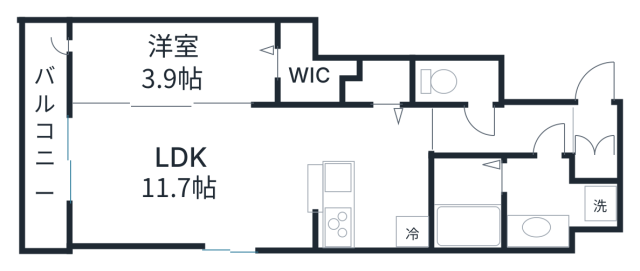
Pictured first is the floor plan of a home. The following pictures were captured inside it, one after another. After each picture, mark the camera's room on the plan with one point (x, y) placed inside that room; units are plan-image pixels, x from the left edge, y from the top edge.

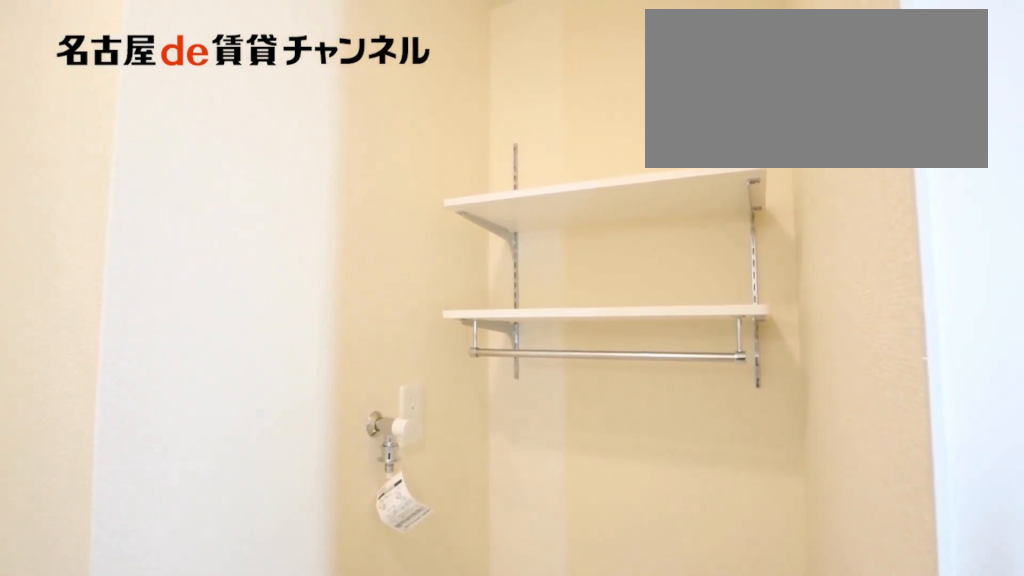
(554, 203)
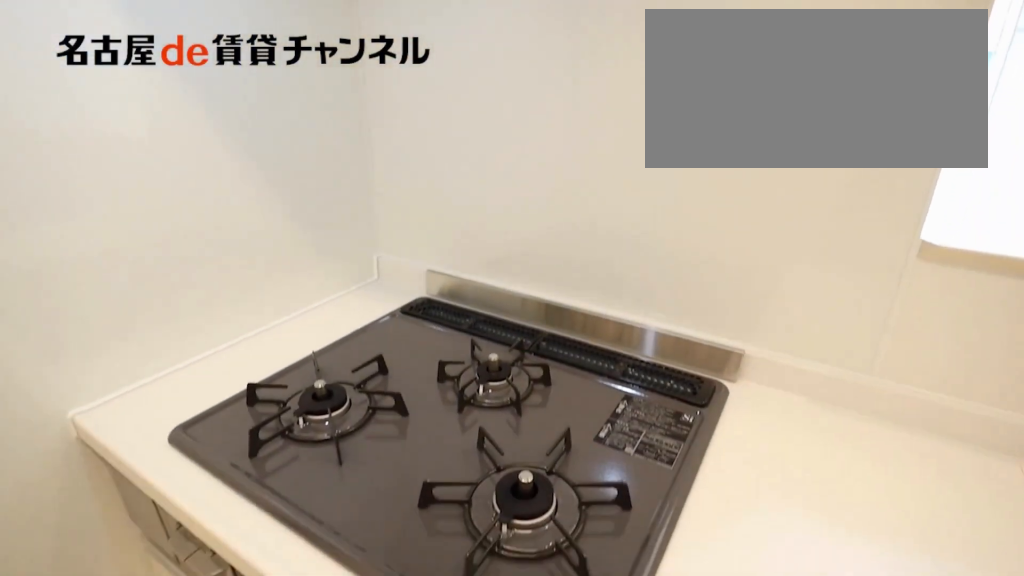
(377, 179)
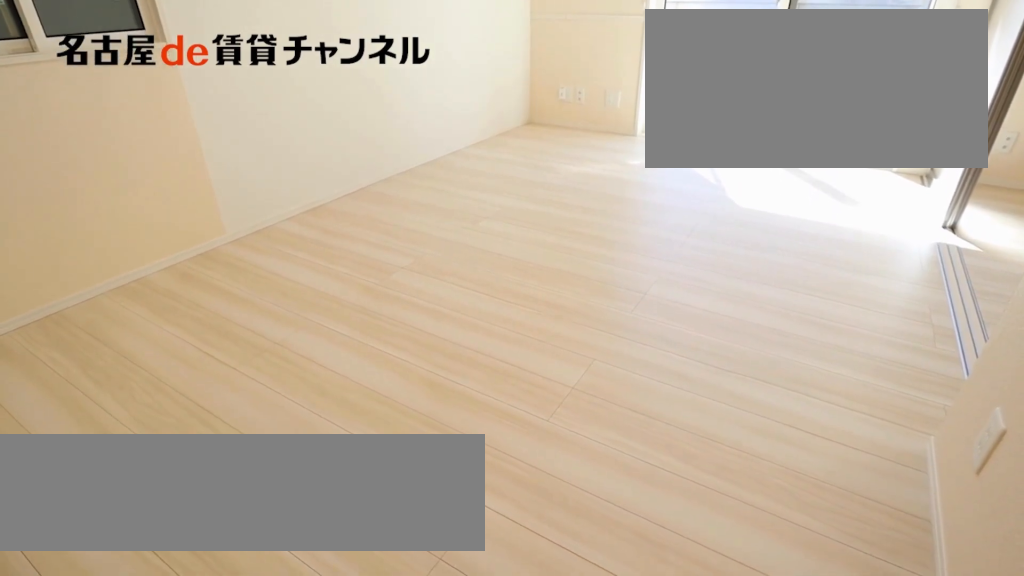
(194, 178)
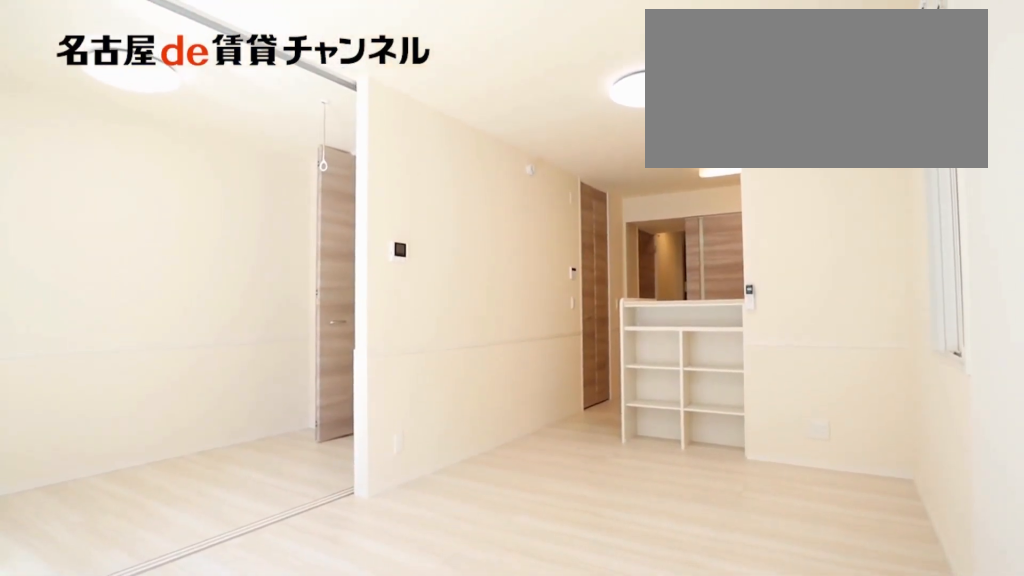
(194, 178)
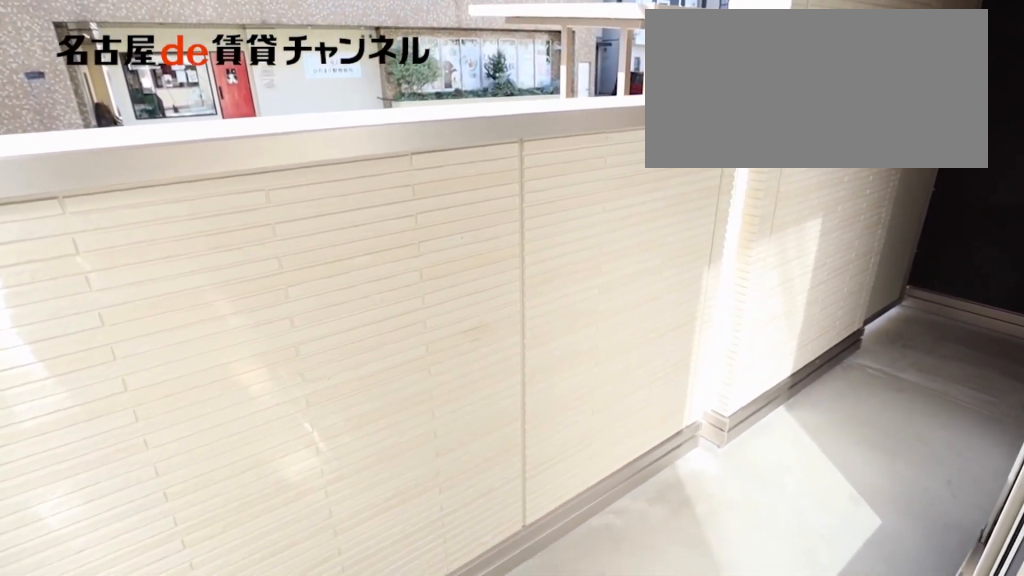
(48, 137)
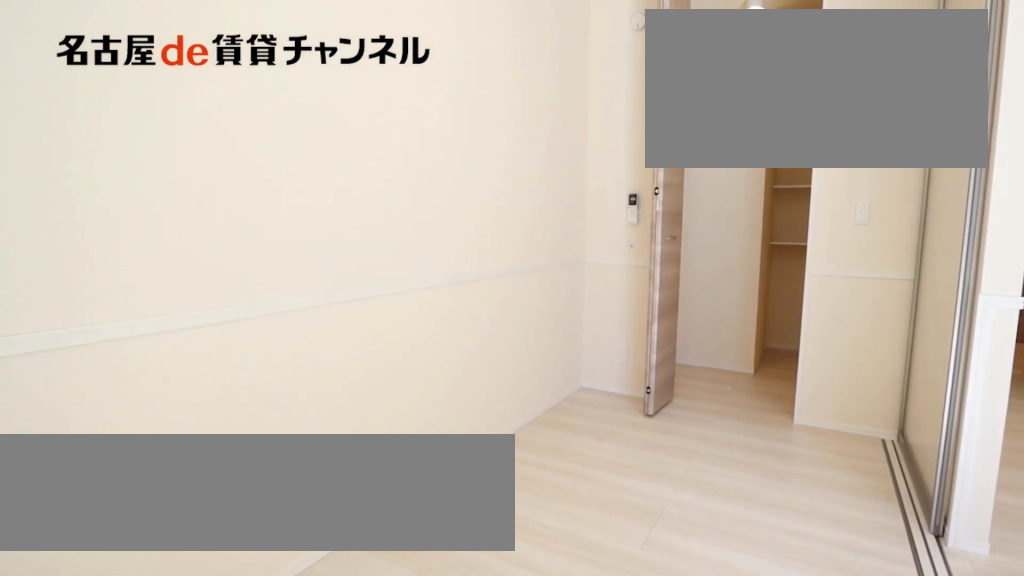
(174, 64)
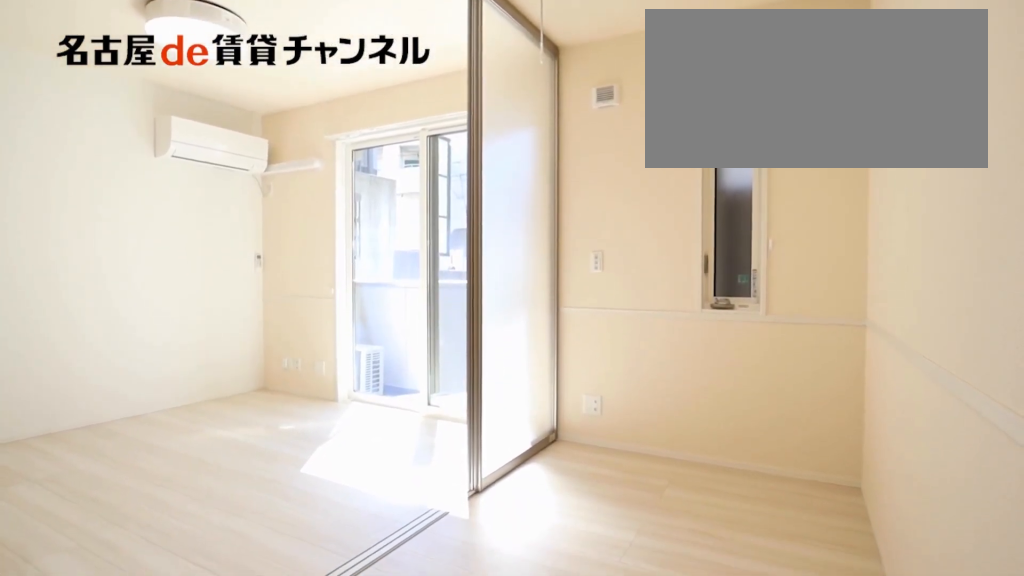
(174, 64)
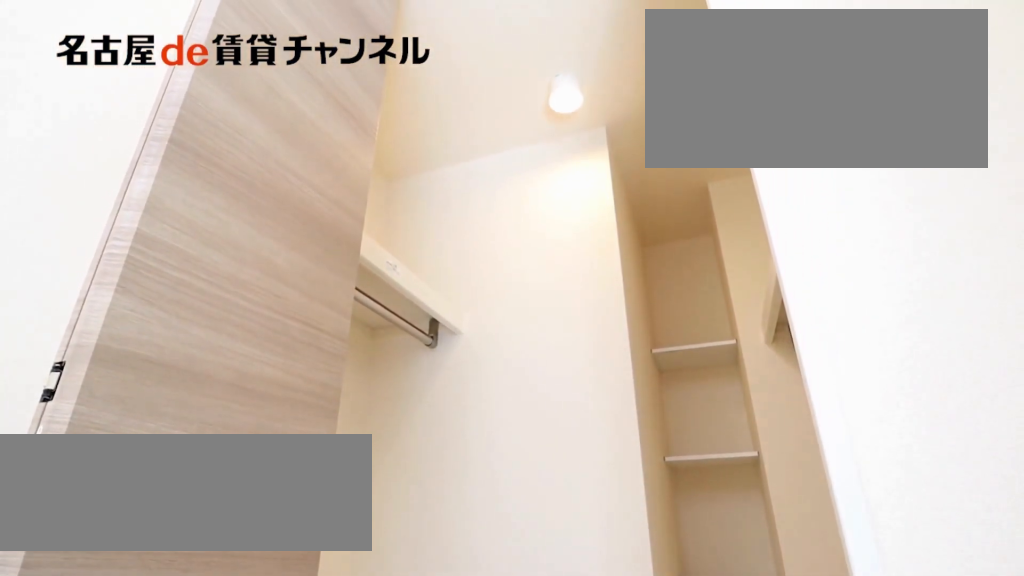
(307, 71)
